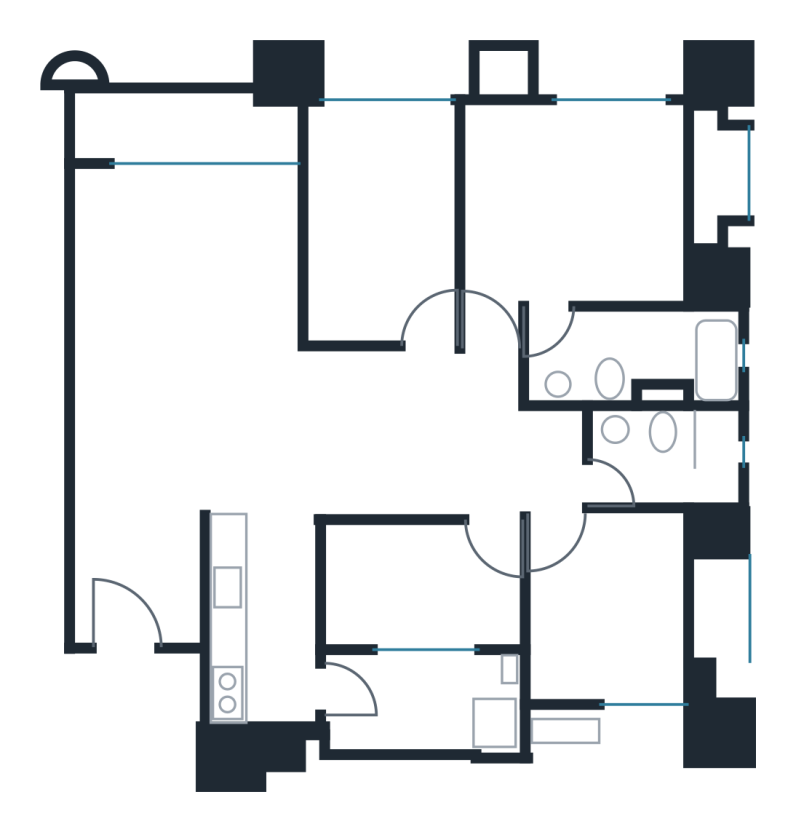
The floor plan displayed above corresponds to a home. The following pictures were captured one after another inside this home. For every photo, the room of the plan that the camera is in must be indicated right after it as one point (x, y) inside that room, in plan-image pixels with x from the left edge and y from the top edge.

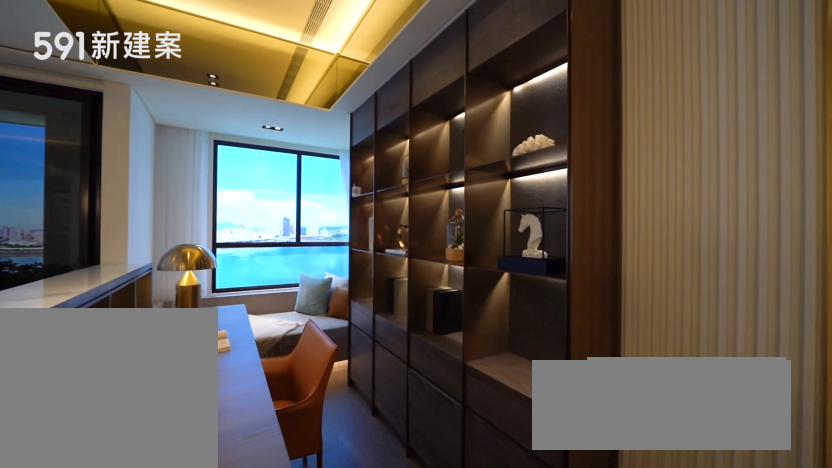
(381, 215)
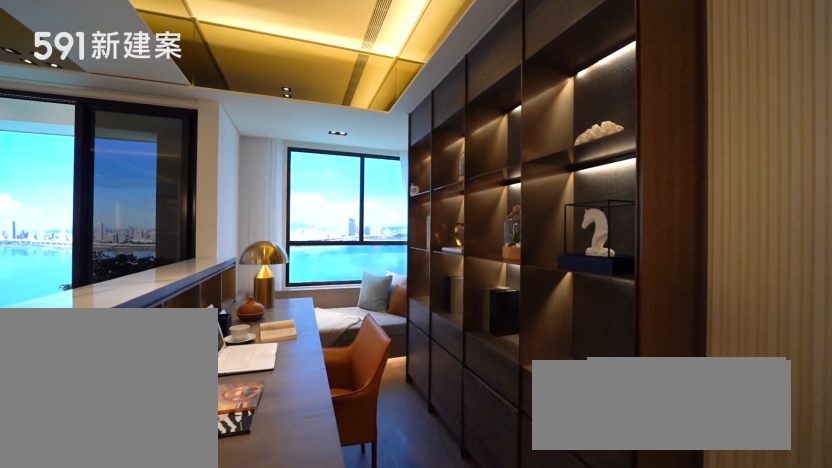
(381, 215)
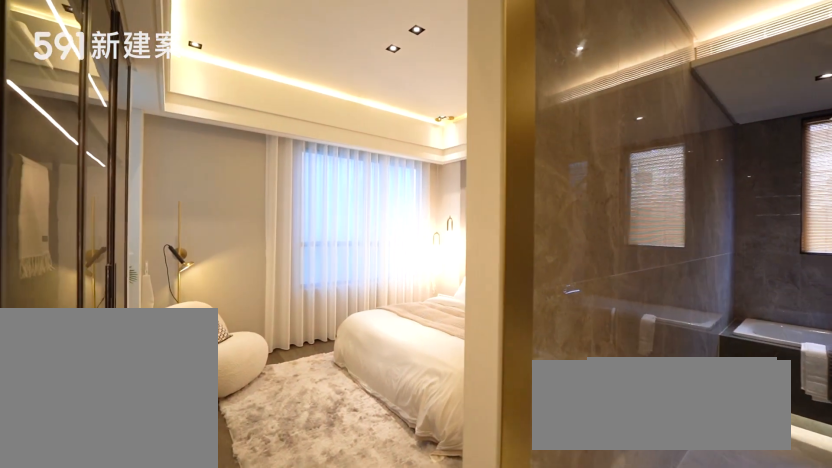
(579, 206)
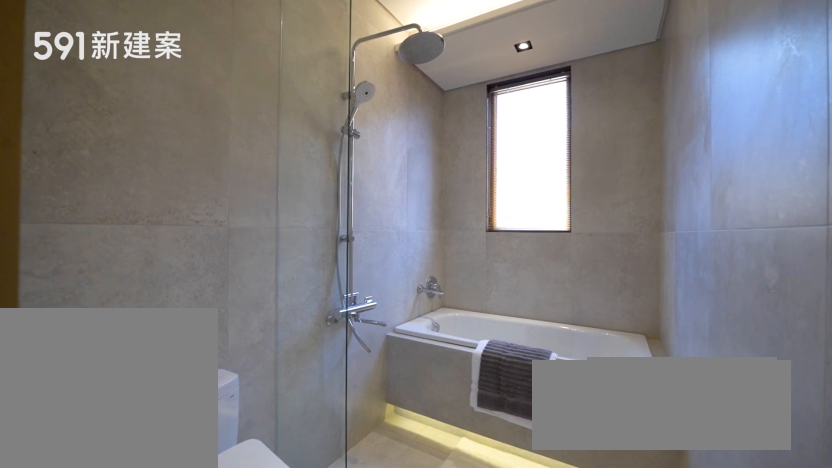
(674, 455)
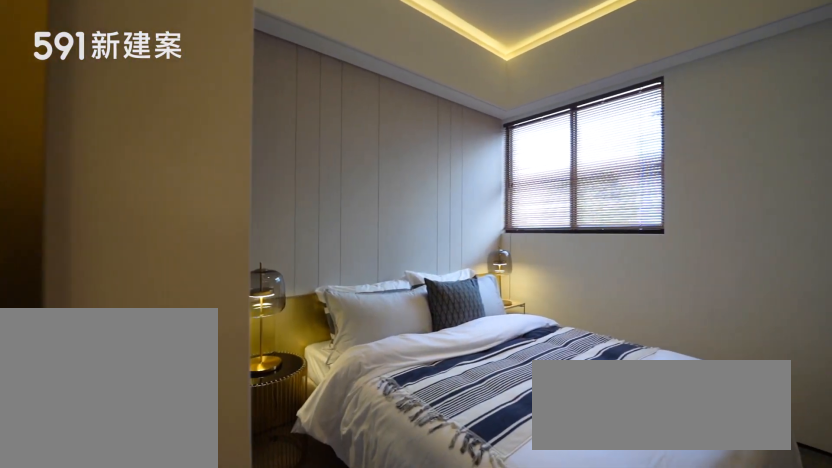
(609, 616)
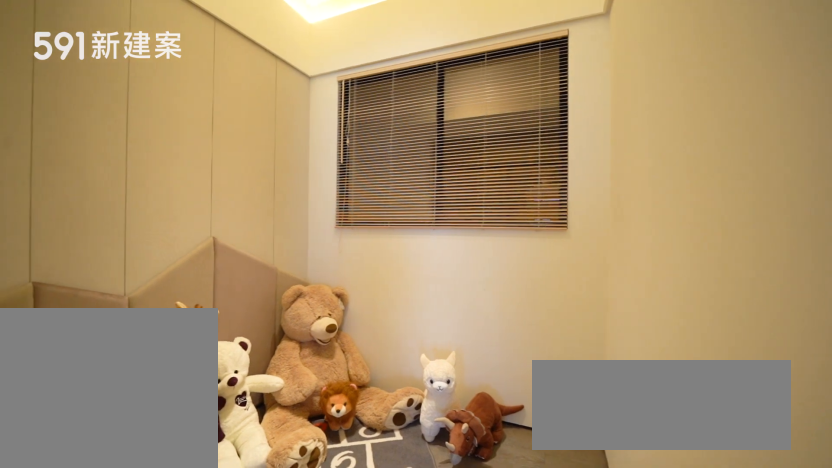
(417, 587)
